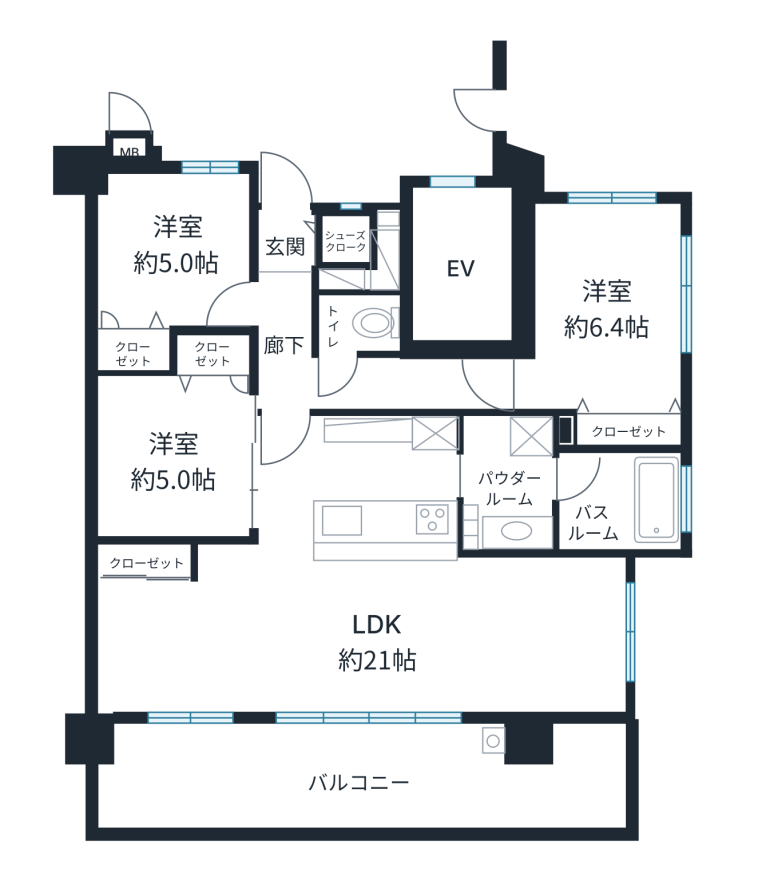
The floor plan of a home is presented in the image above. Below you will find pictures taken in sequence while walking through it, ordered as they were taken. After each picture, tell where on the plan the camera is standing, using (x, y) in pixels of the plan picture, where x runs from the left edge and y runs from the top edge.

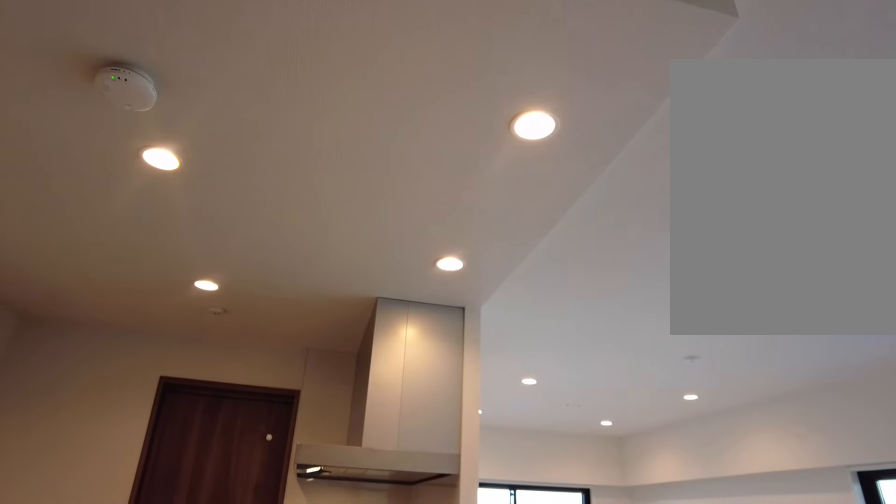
(329, 486)
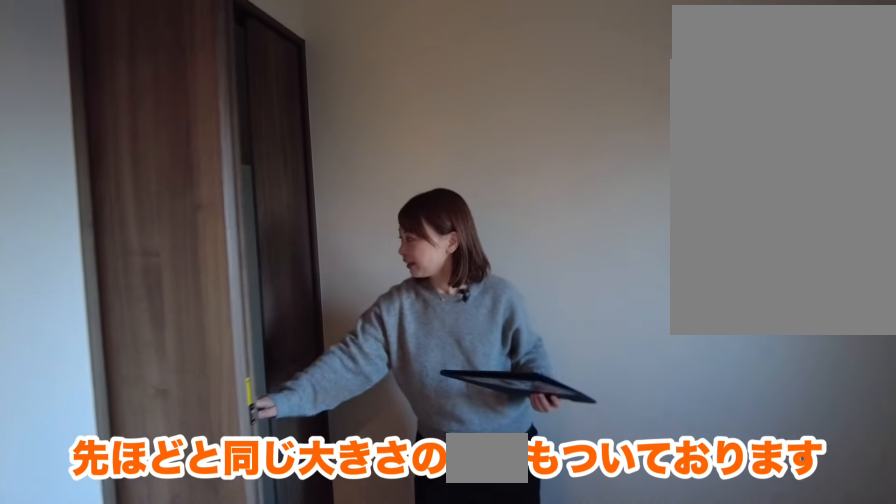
(133, 299)
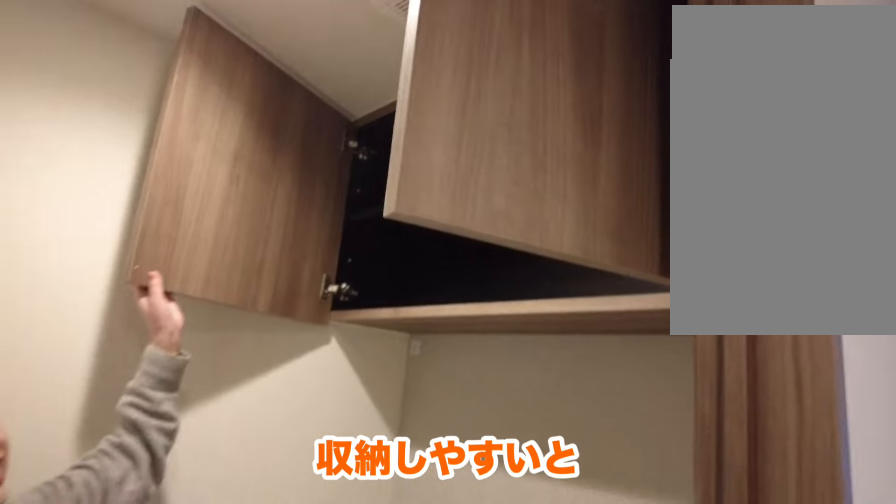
(348, 342)
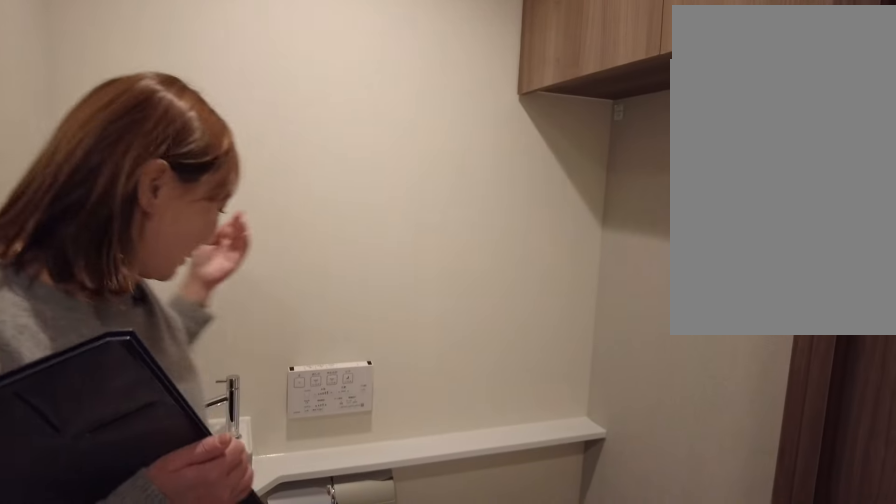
(329, 342)
